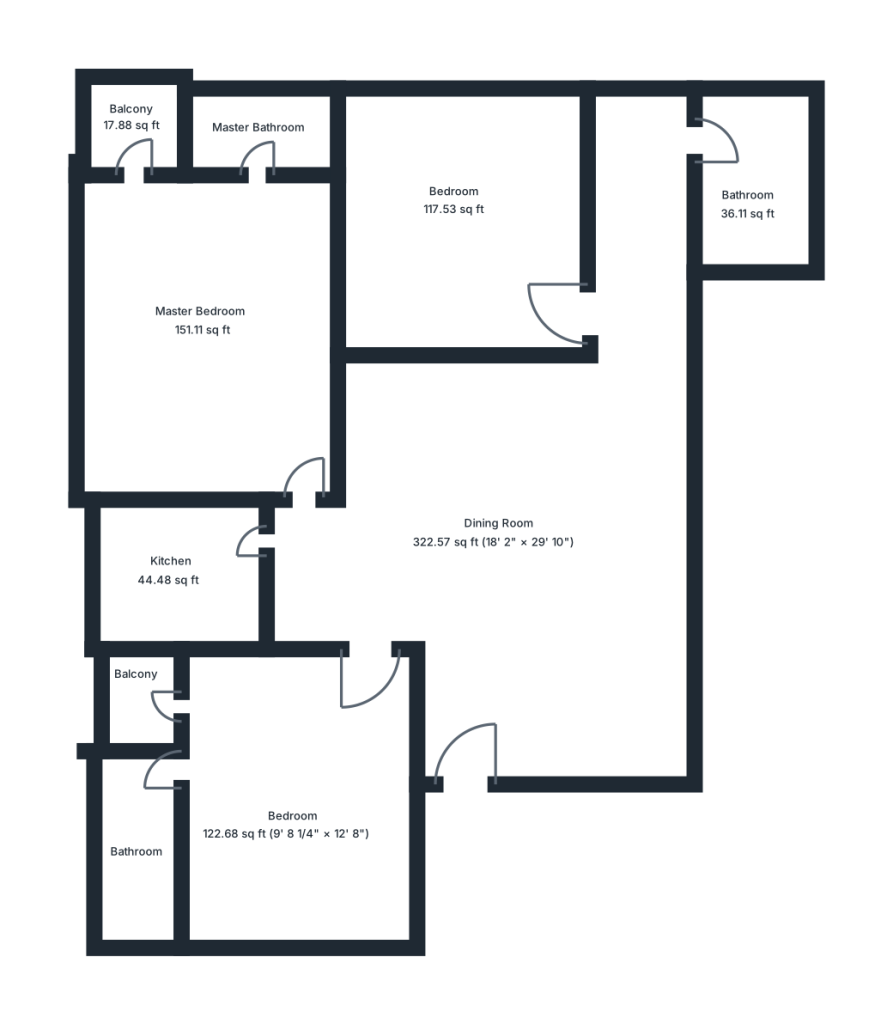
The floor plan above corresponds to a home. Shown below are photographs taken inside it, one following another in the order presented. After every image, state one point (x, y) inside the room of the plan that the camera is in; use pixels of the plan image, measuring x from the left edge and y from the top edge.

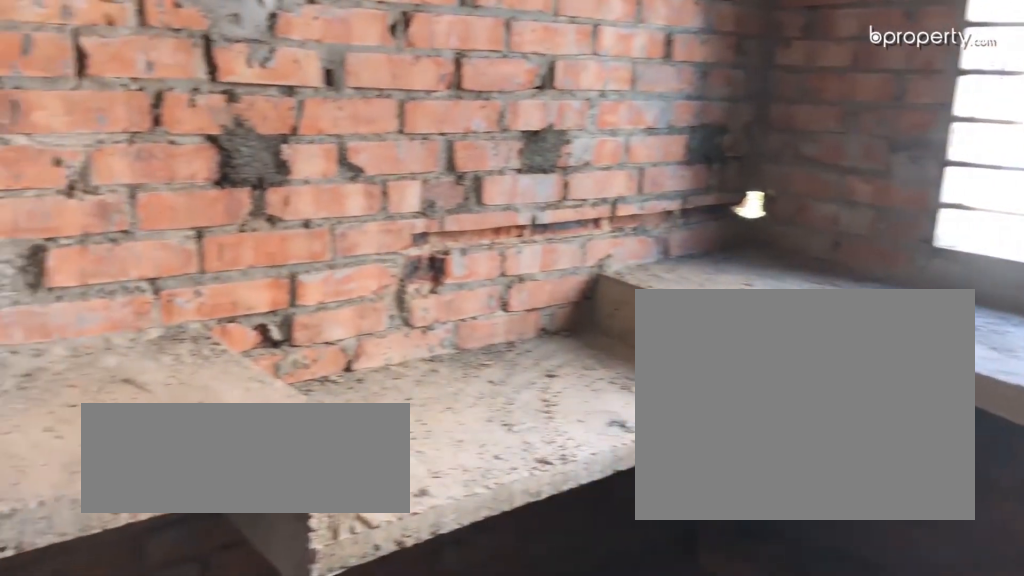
(176, 567)
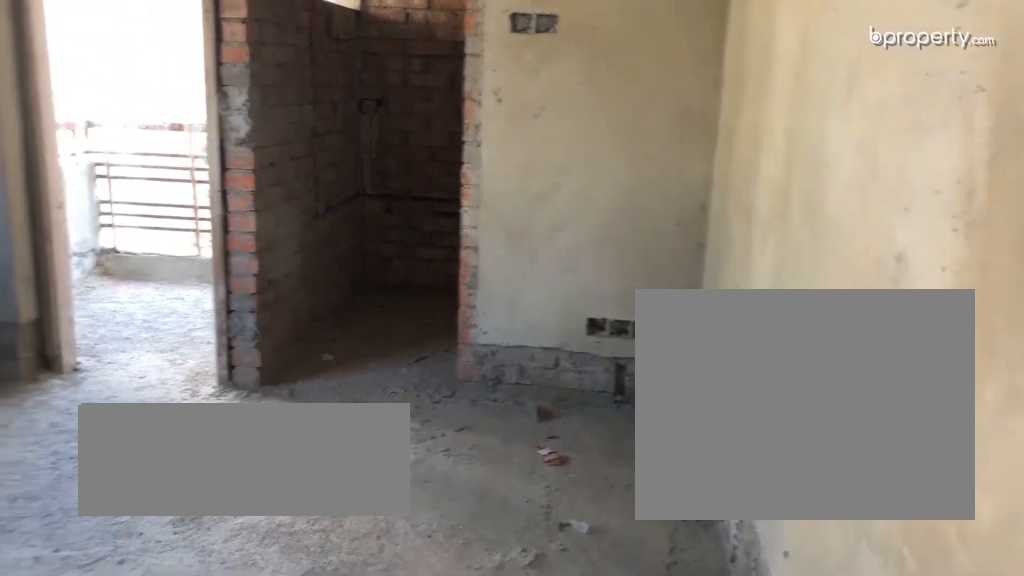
(239, 329)
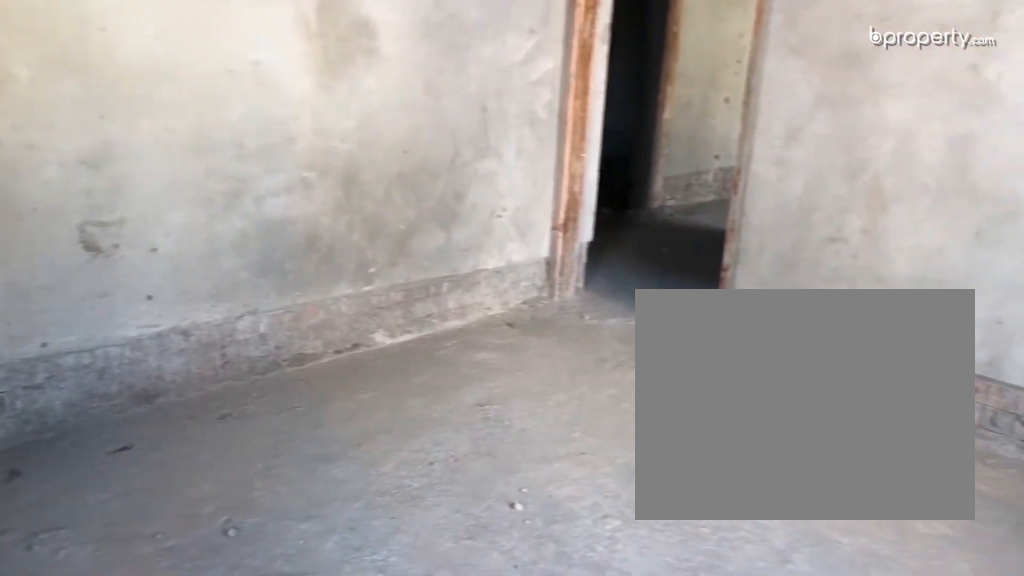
(238, 327)
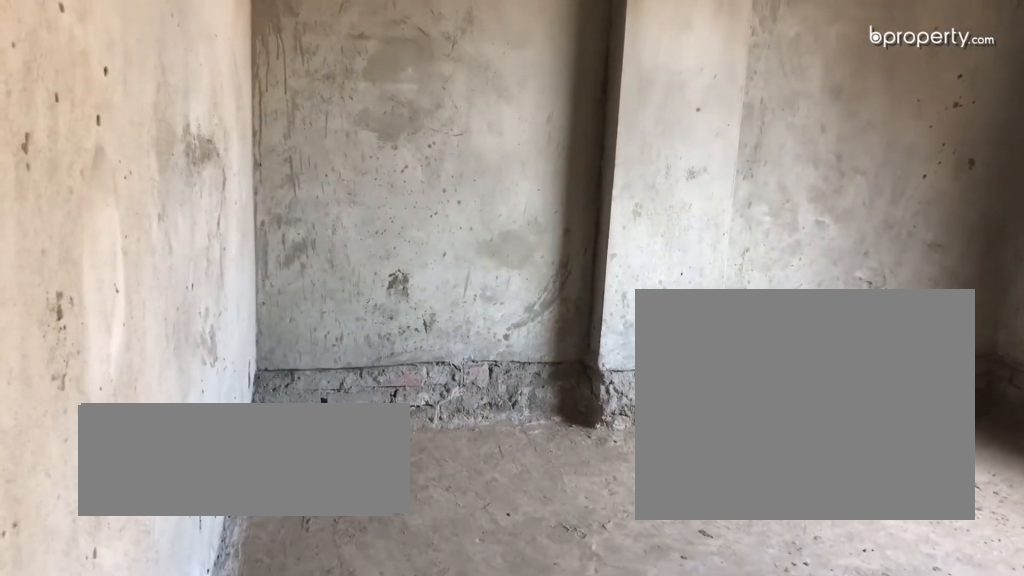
(480, 250)
